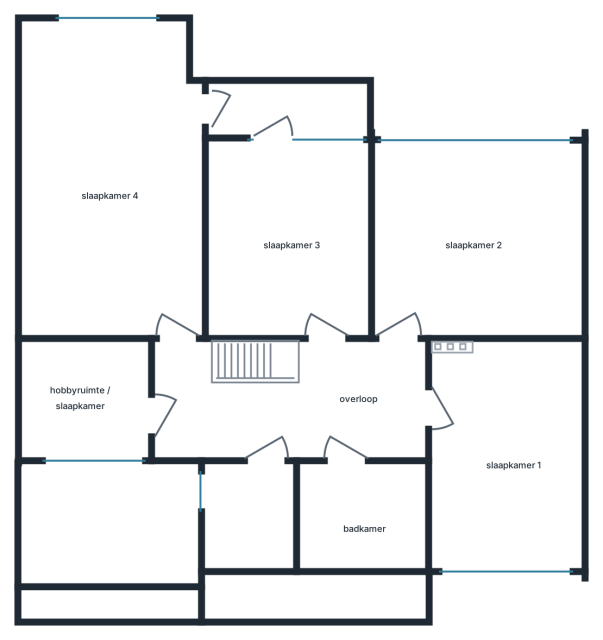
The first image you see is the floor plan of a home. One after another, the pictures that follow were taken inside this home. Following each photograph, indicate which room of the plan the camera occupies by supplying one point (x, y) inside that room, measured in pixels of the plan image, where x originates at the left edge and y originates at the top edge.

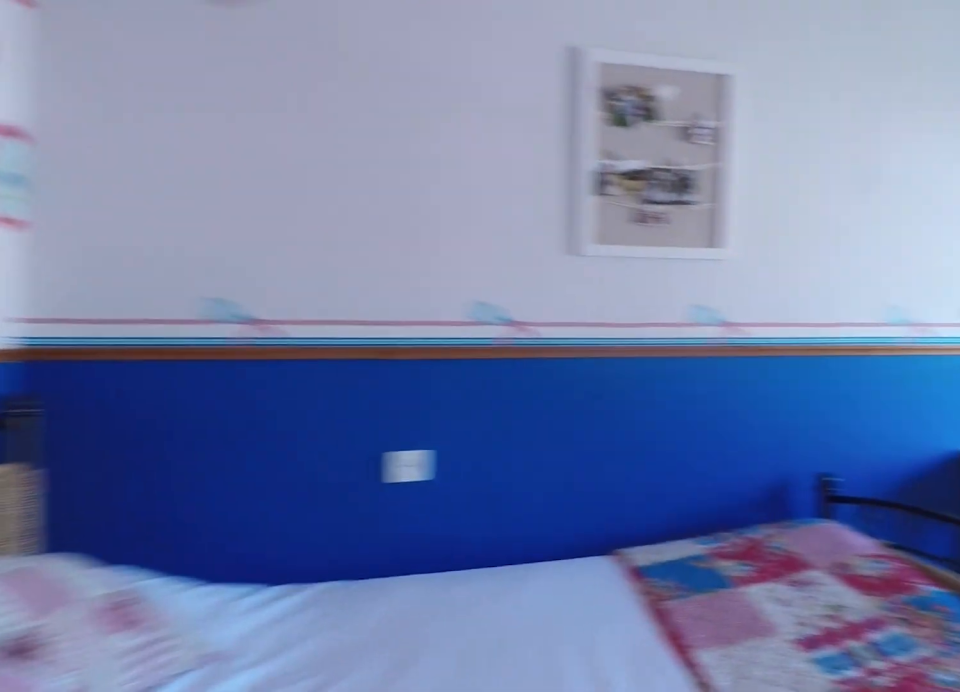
(506, 457)
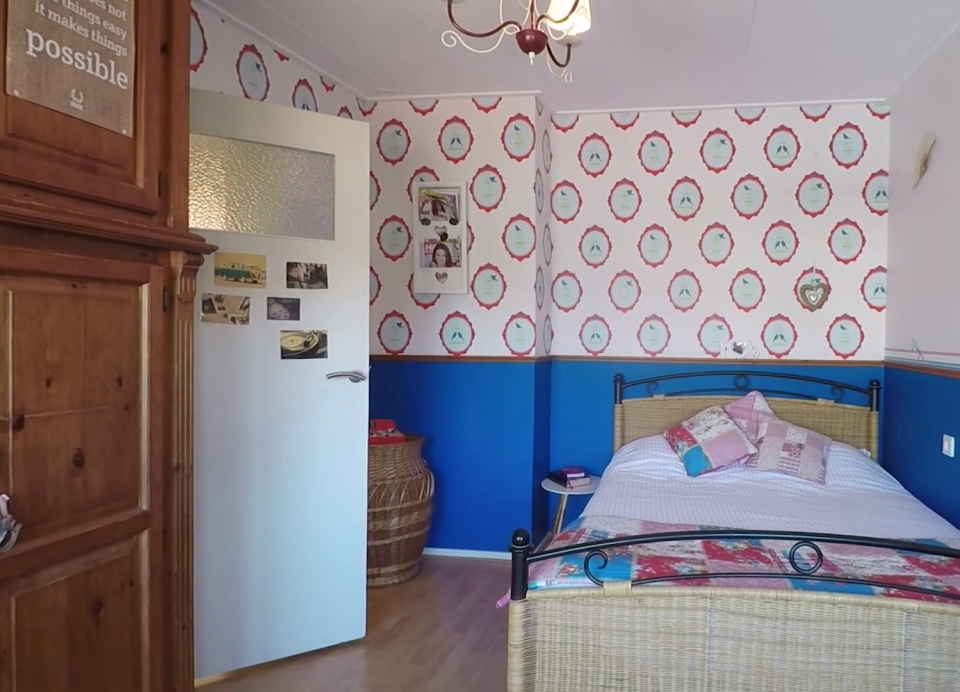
(500, 490)
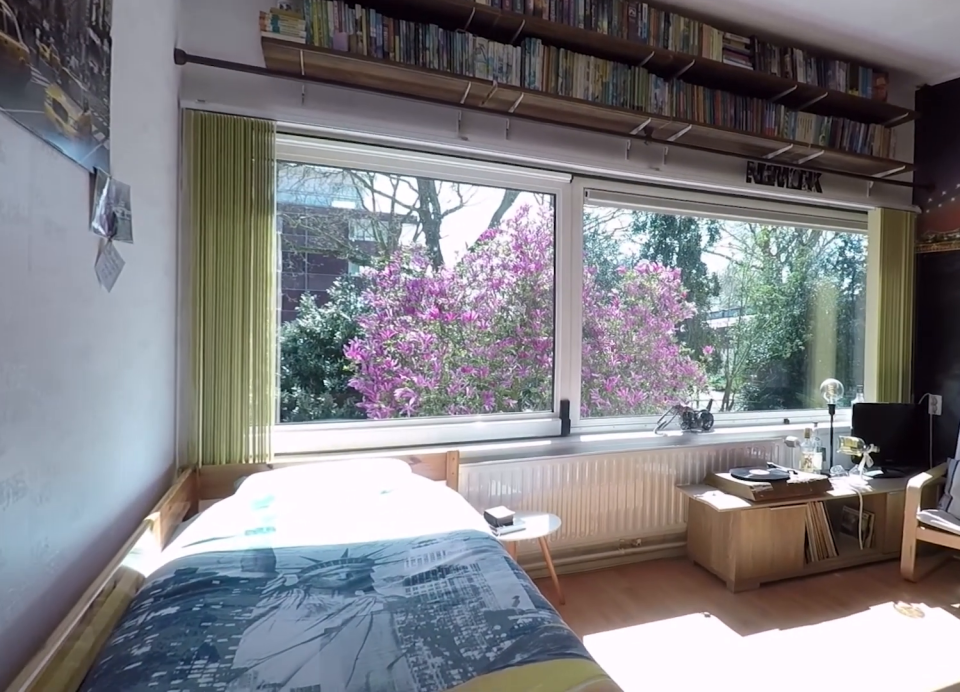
(476, 239)
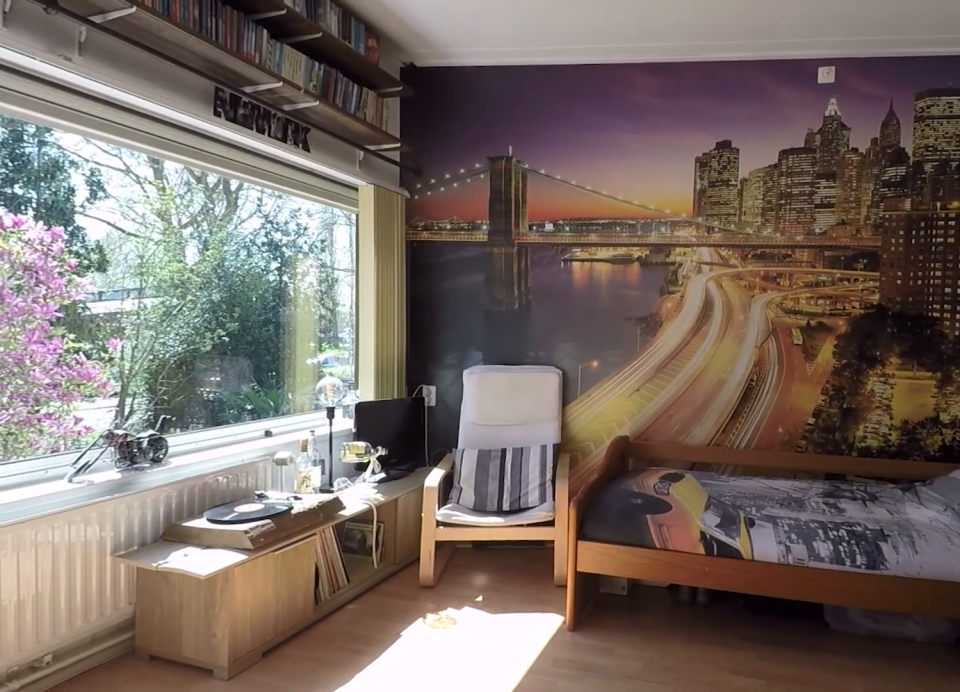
(476, 239)
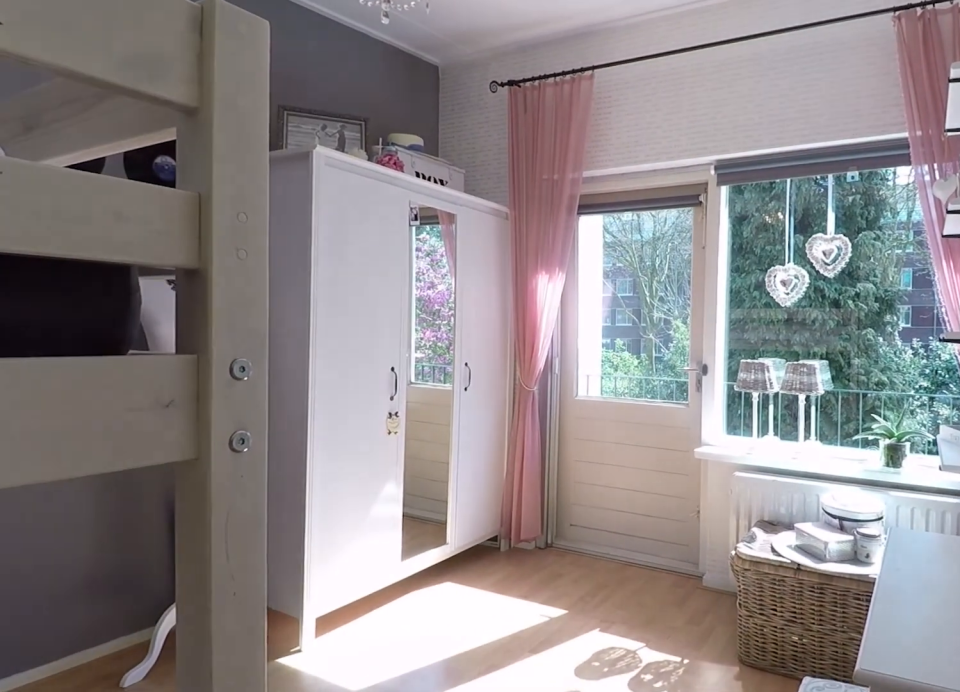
(281, 236)
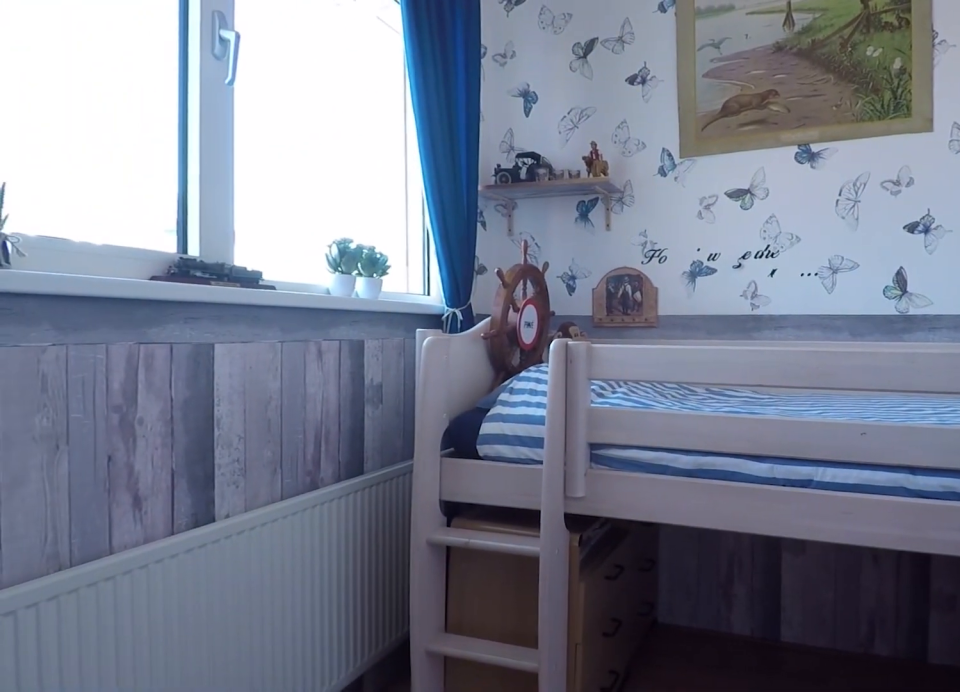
(87, 403)
